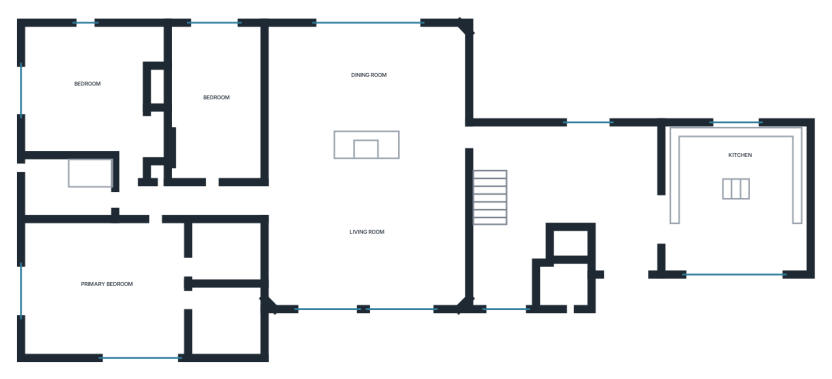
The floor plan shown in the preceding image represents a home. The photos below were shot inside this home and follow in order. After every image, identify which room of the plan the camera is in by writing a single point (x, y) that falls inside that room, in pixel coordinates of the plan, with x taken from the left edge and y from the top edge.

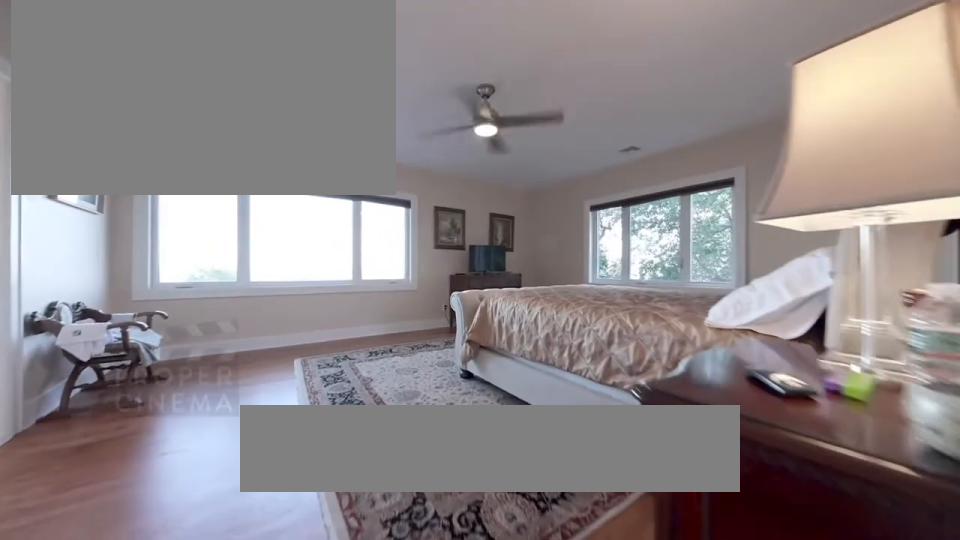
(104, 288)
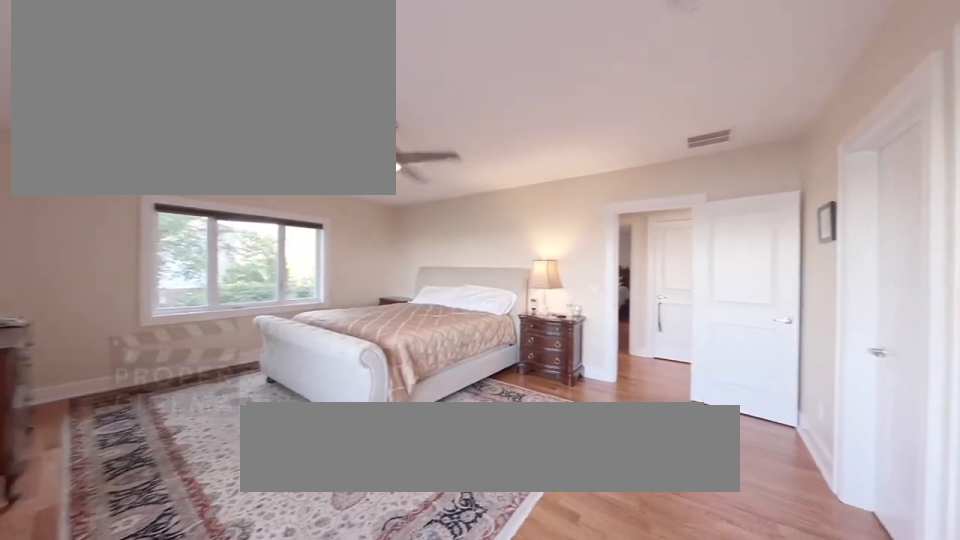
(104, 288)
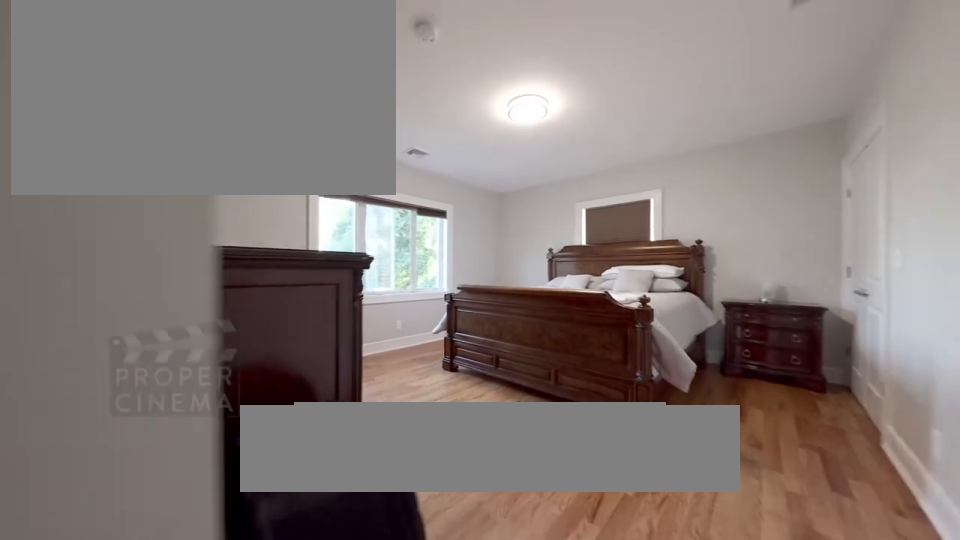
(87, 99)
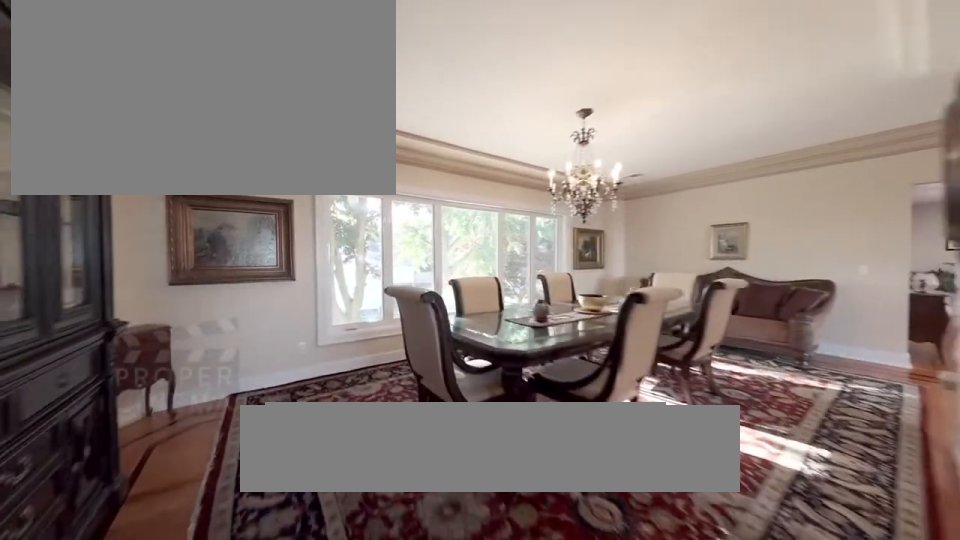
(367, 88)
